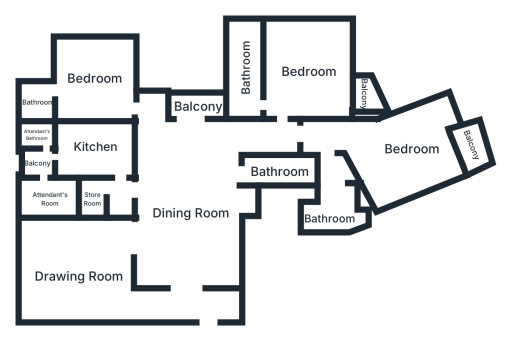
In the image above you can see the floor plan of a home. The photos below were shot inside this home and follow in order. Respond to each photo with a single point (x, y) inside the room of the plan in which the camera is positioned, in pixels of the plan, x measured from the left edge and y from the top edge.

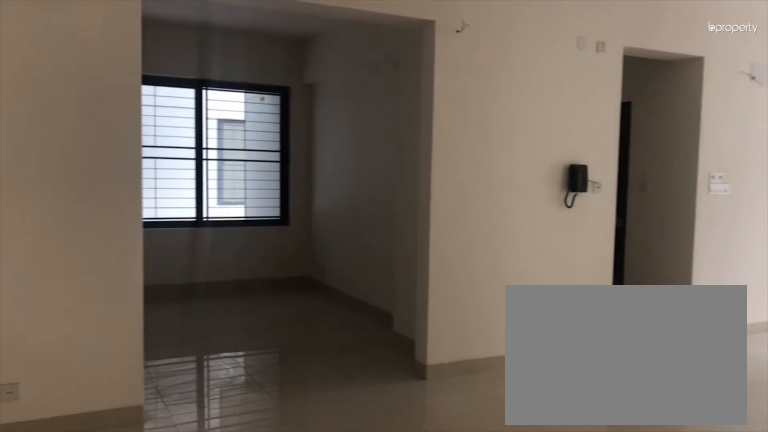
(191, 214)
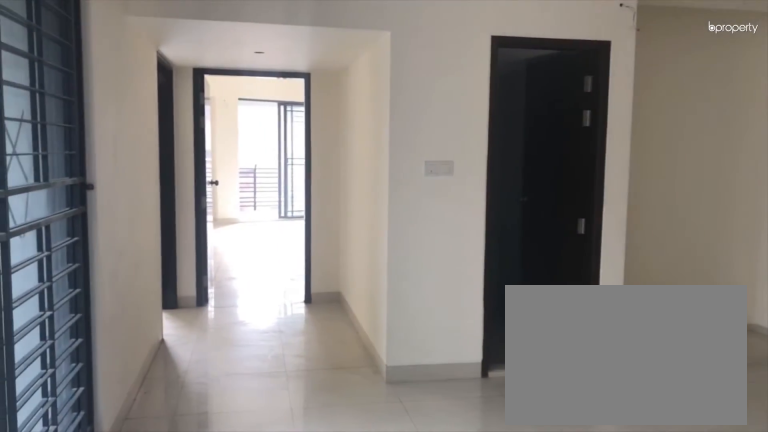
(191, 214)
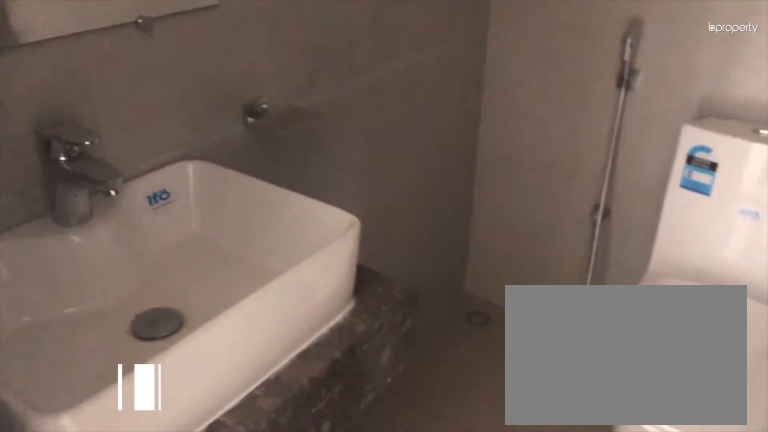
(279, 172)
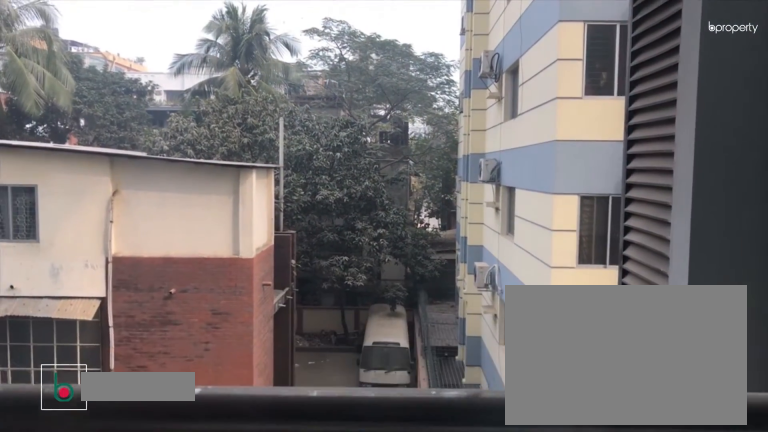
(198, 107)
